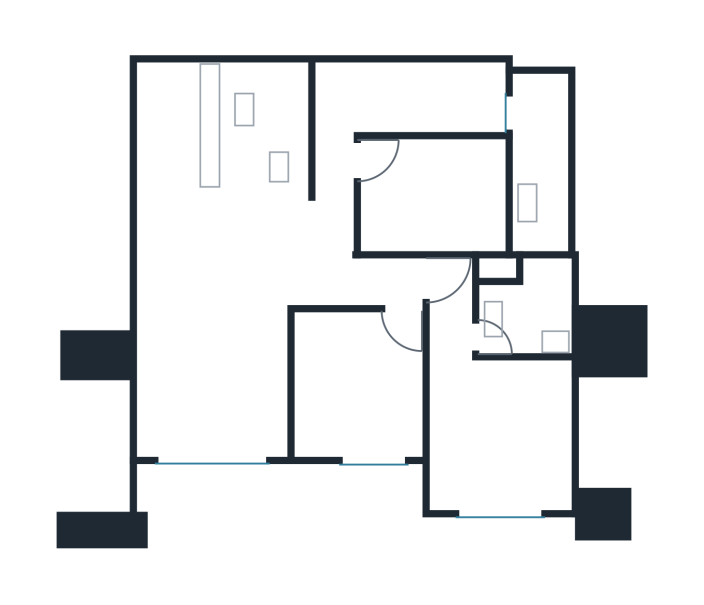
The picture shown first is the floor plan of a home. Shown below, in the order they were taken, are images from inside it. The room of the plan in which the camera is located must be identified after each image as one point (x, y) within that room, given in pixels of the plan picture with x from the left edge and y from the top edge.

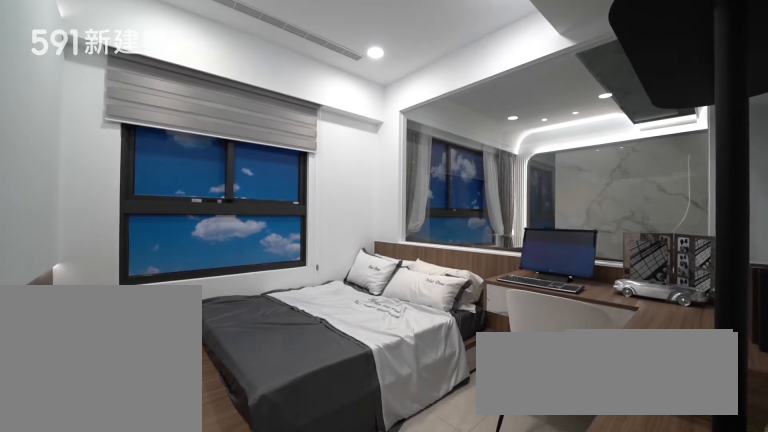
(357, 383)
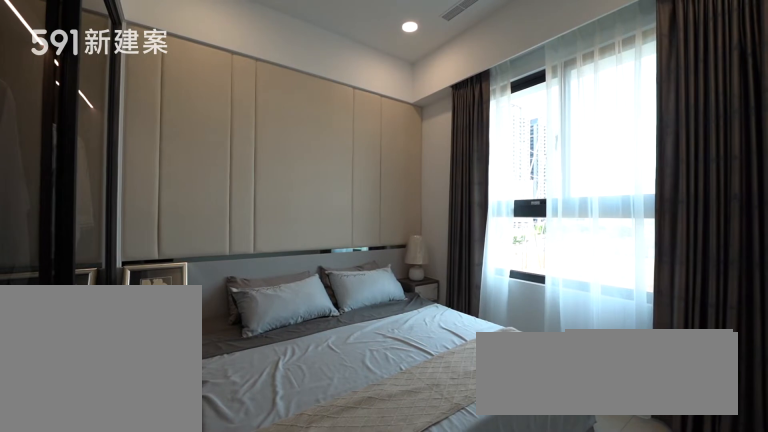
(494, 415)
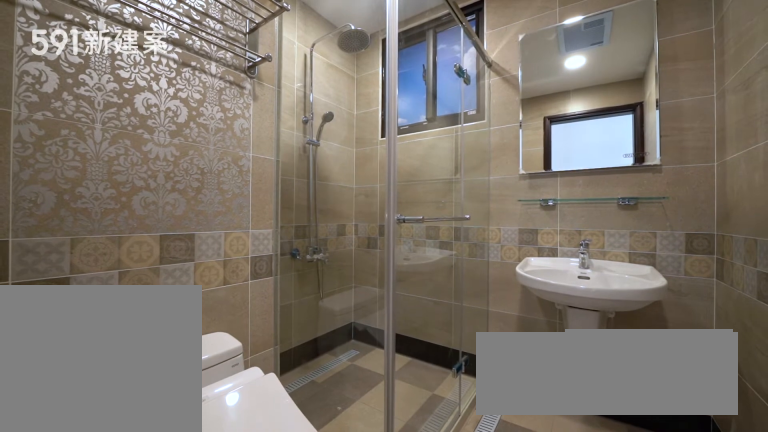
(528, 305)
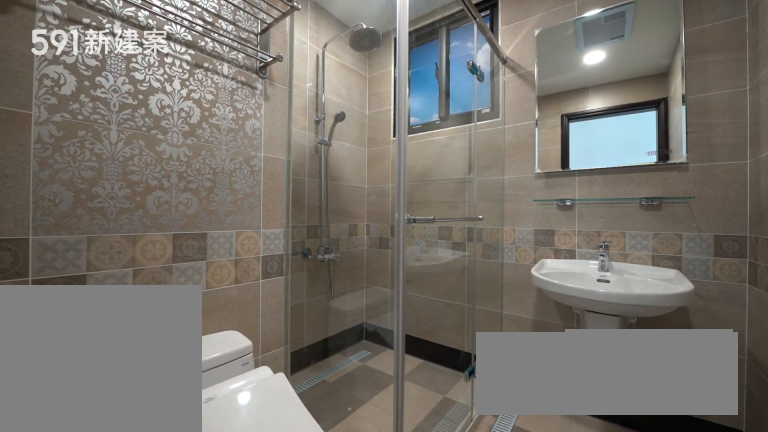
(528, 305)
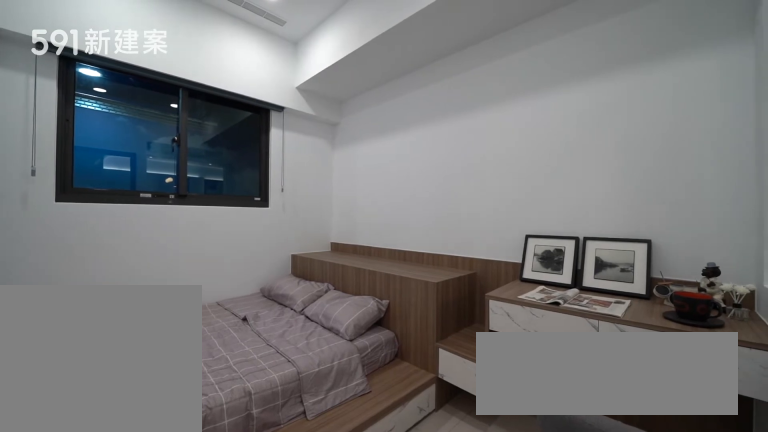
(440, 195)
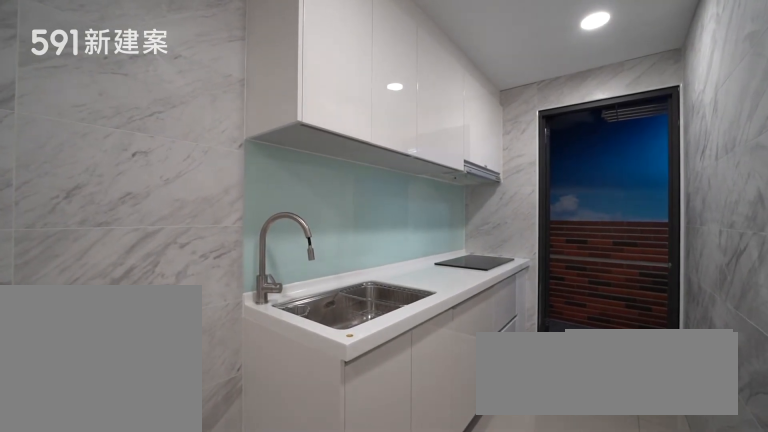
(417, 96)
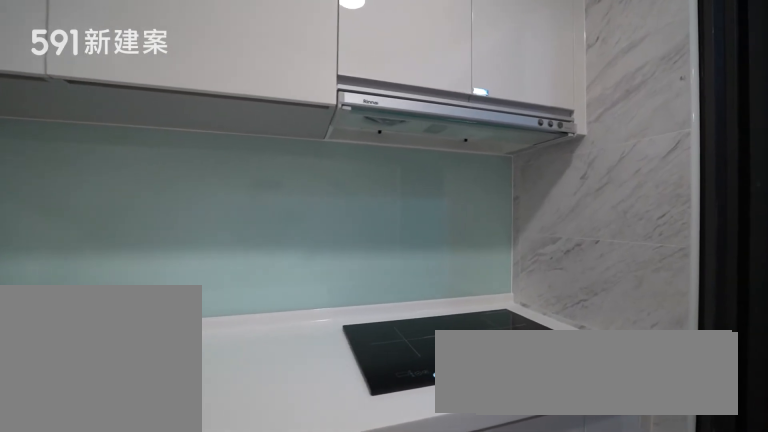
(417, 96)
